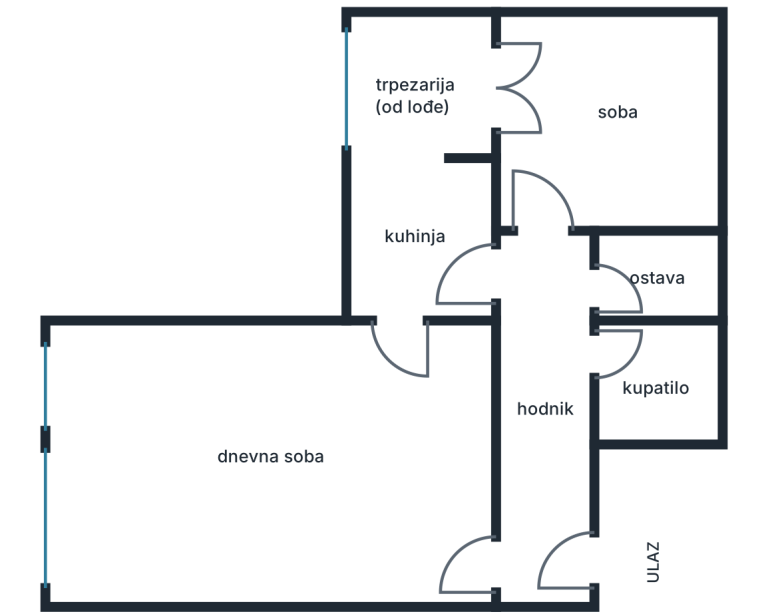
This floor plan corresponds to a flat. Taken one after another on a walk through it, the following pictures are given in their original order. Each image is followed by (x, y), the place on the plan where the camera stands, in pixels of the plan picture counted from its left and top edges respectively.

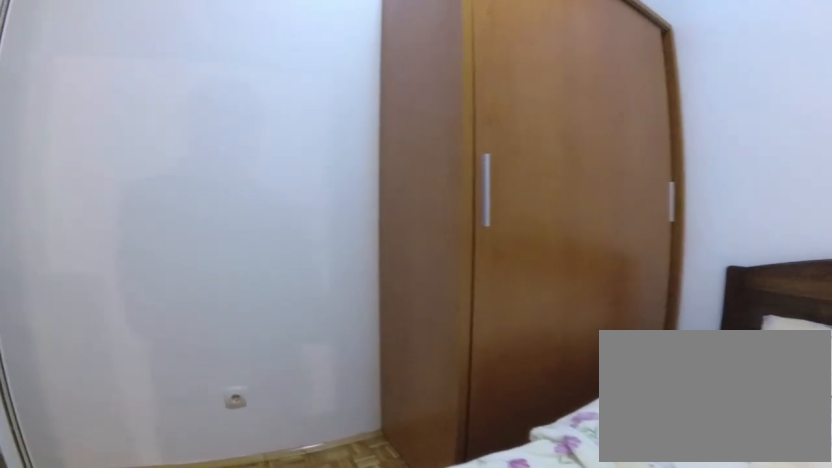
(551, 161)
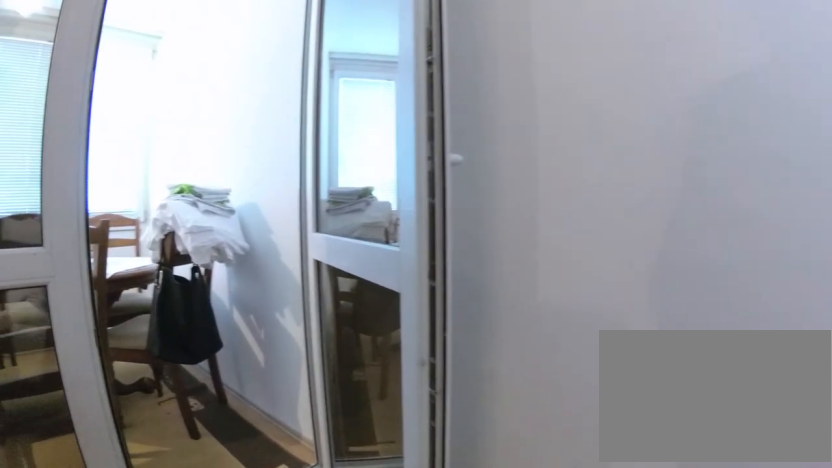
(566, 125)
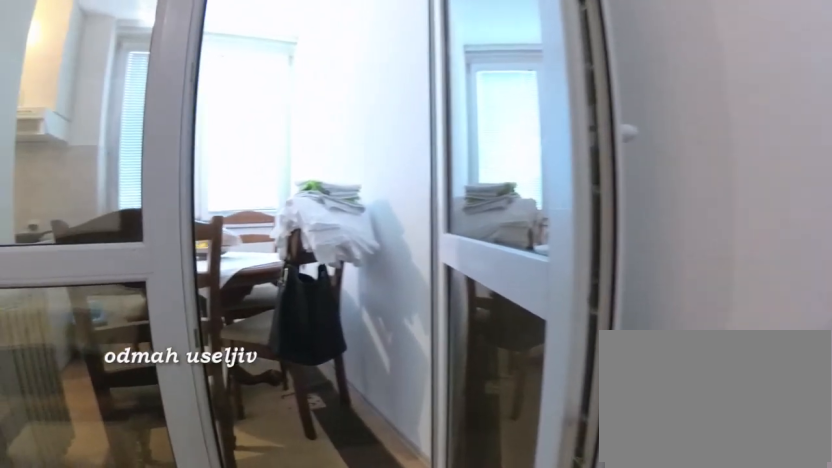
(566, 114)
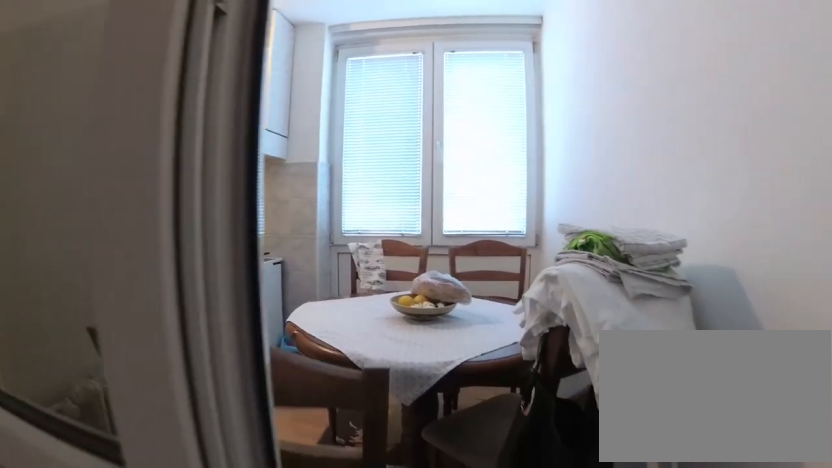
(523, 103)
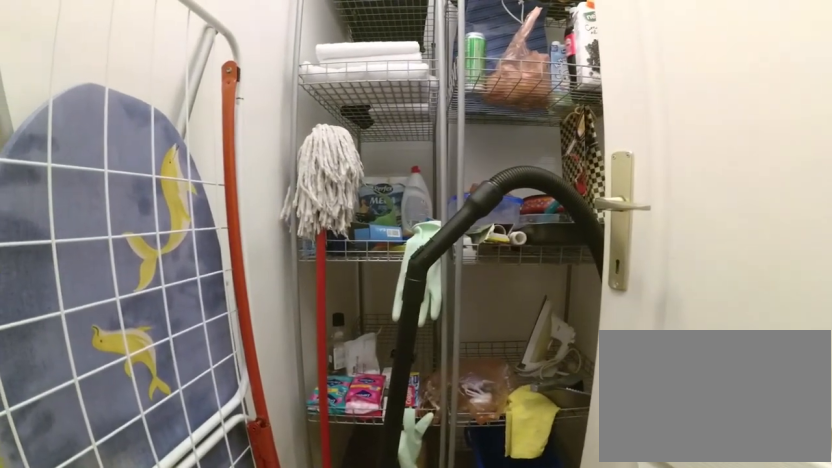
(576, 280)
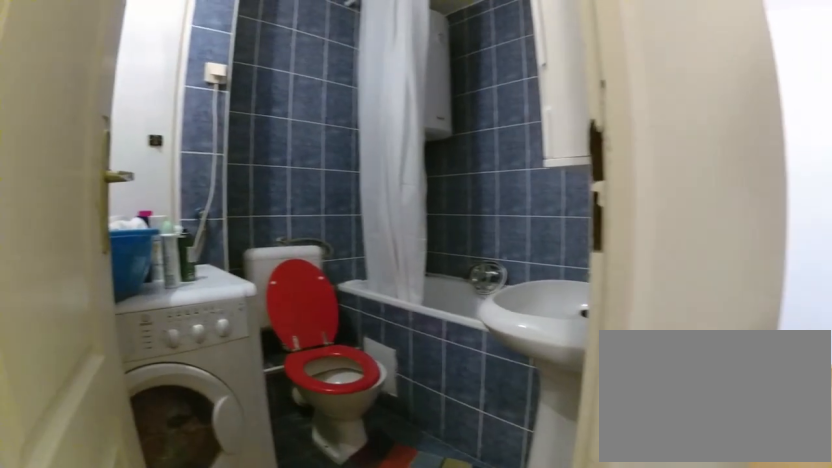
(554, 342)
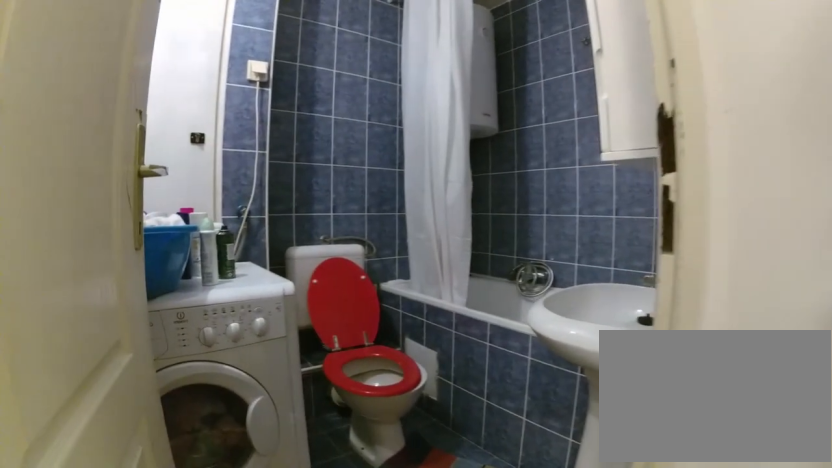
(560, 342)
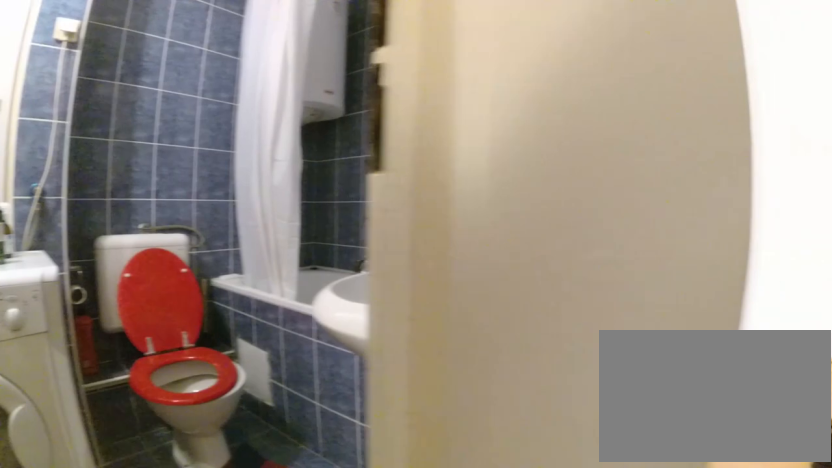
(573, 353)
